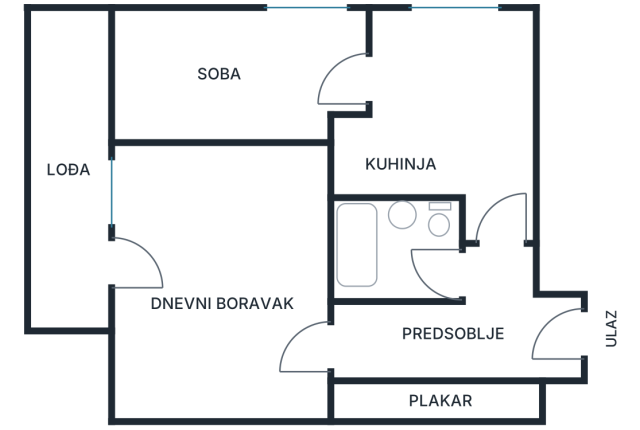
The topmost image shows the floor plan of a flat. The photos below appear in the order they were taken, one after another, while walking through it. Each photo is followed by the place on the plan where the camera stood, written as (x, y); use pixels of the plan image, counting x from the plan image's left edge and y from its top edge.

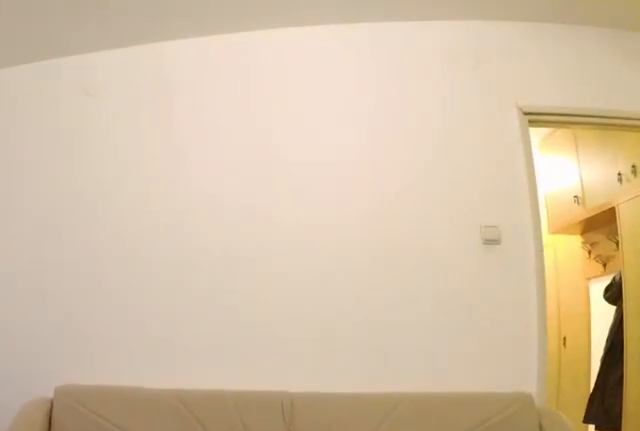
(138, 256)
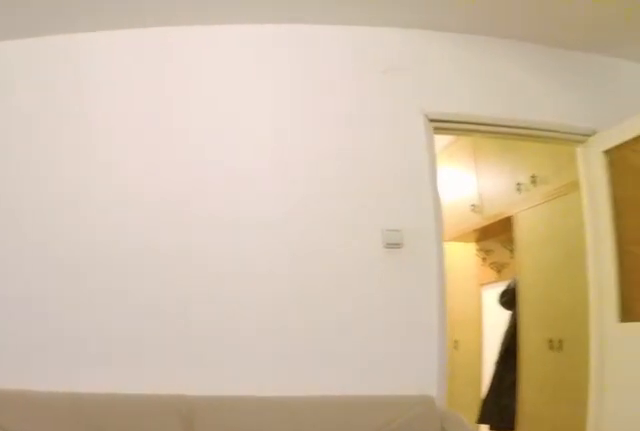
(153, 255)
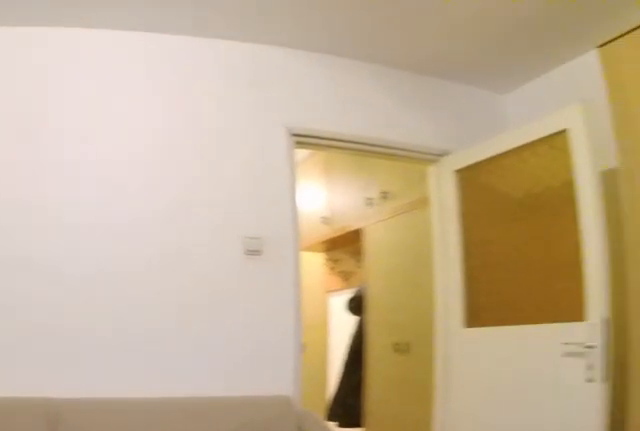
(153, 255)
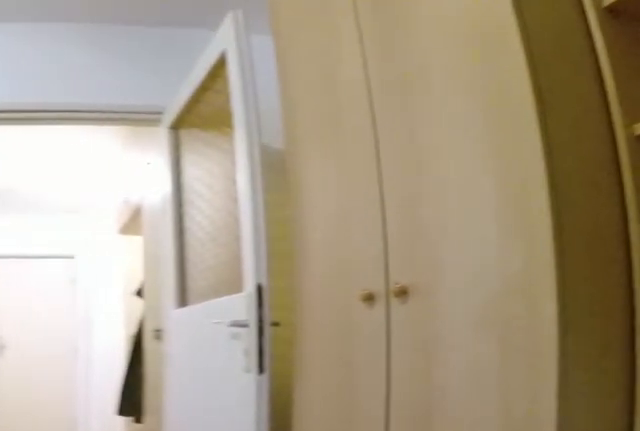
(152, 314)
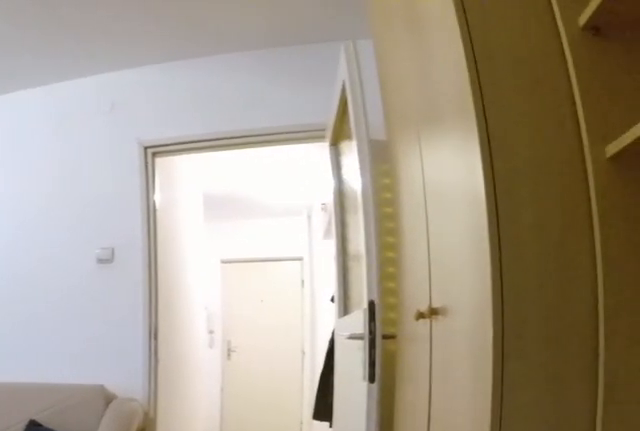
(203, 374)
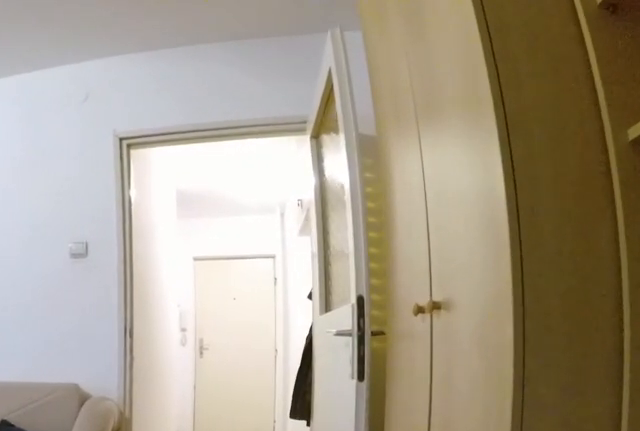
(217, 372)
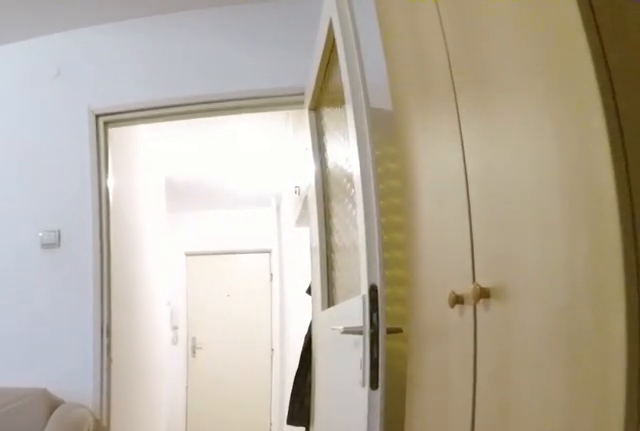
(230, 369)
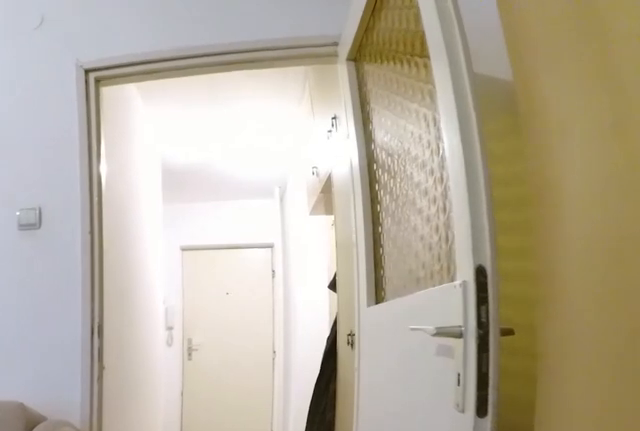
(248, 366)
